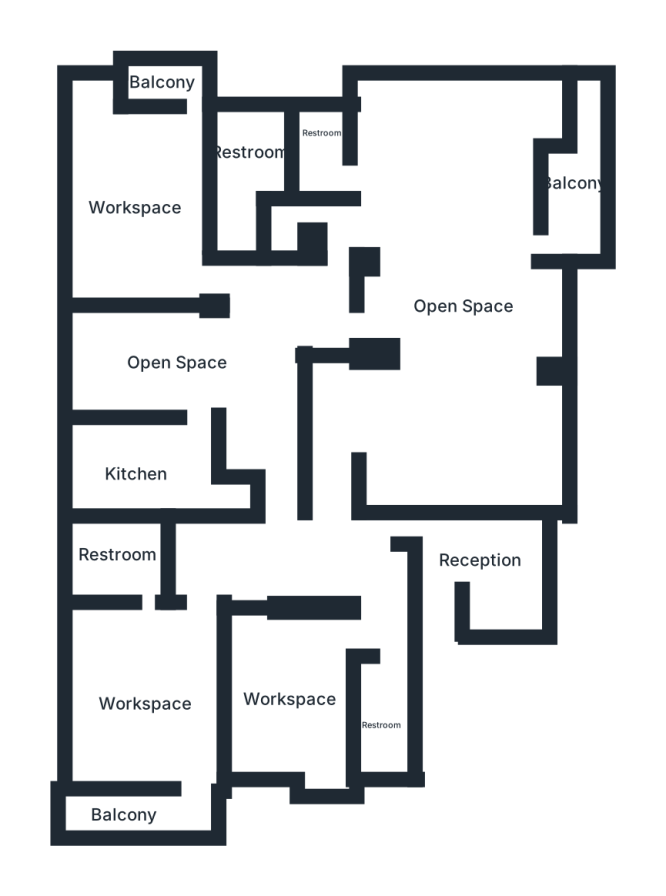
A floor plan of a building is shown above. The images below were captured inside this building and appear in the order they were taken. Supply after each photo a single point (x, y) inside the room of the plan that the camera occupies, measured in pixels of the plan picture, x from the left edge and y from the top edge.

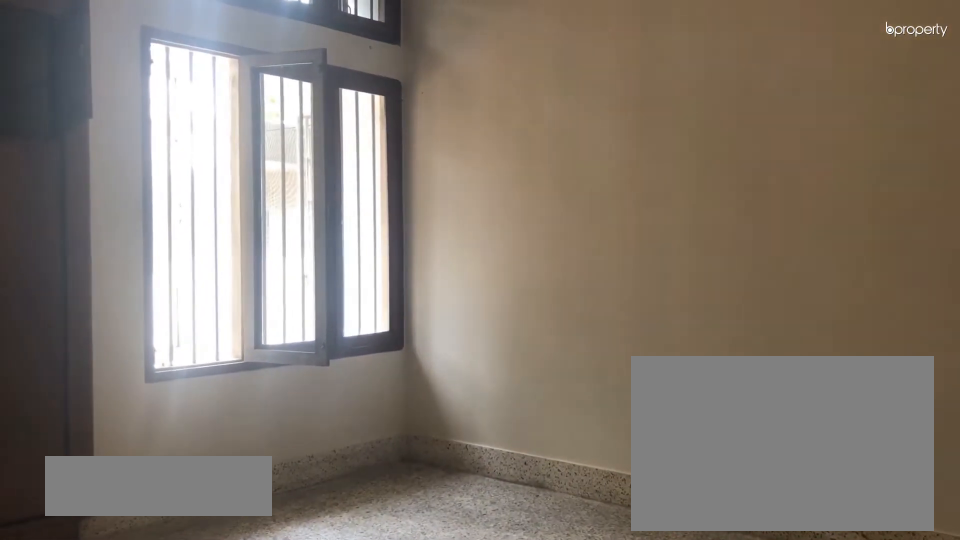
(290, 700)
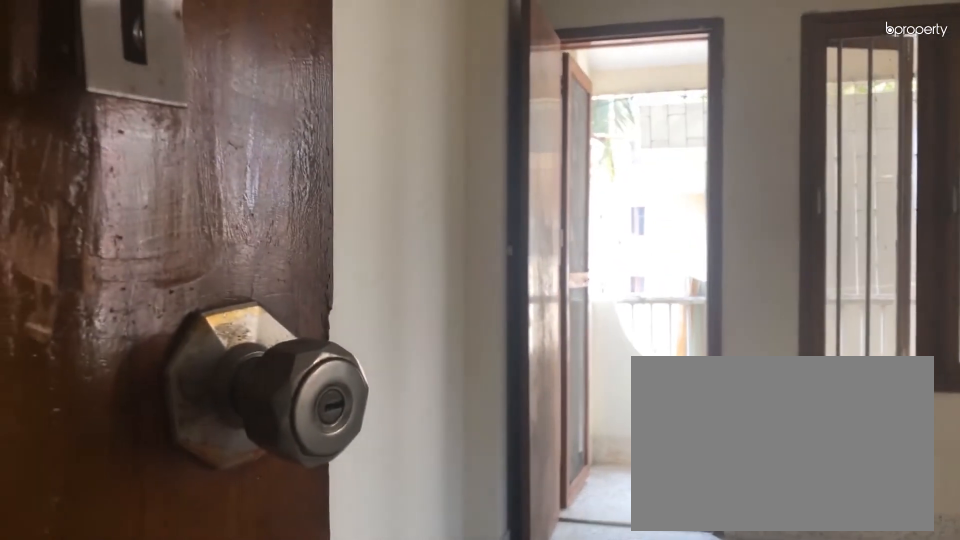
(151, 682)
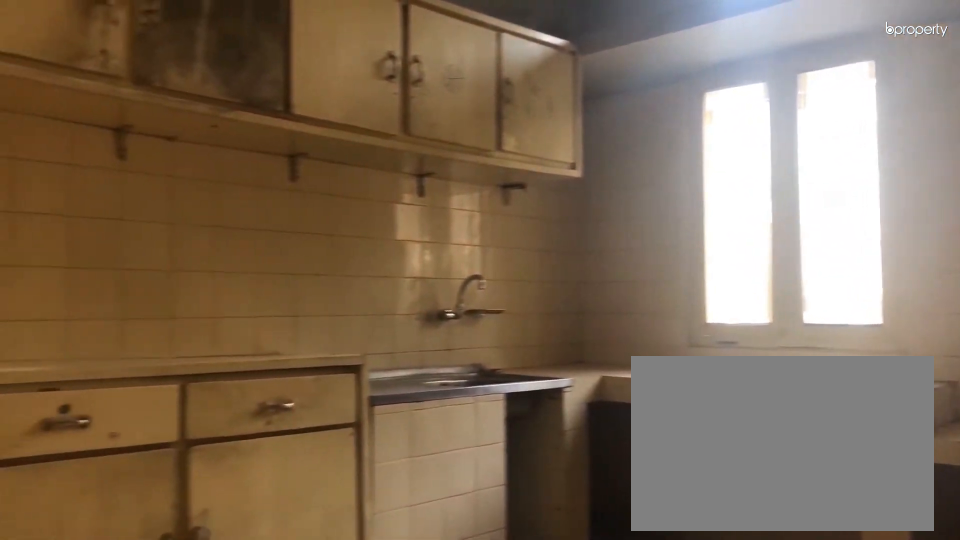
(135, 479)
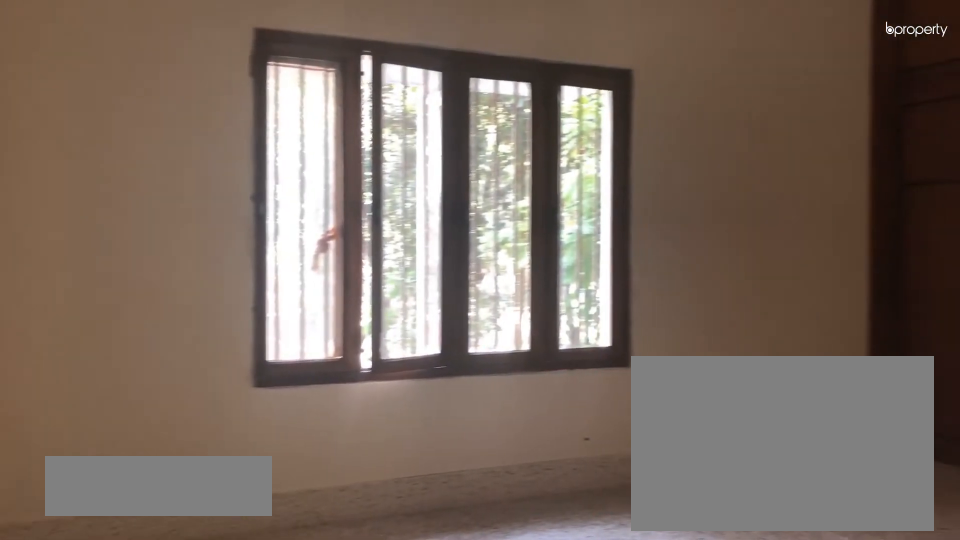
(136, 212)
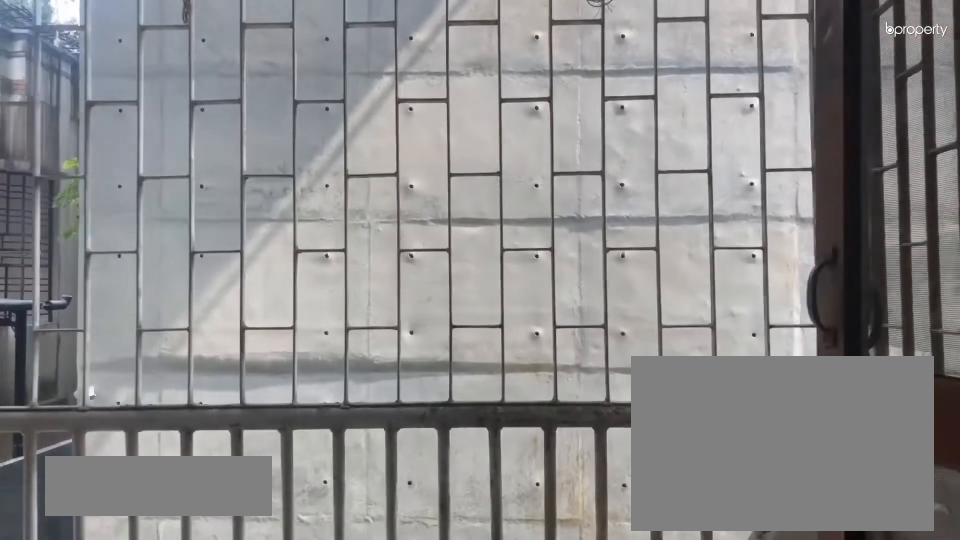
(164, 88)
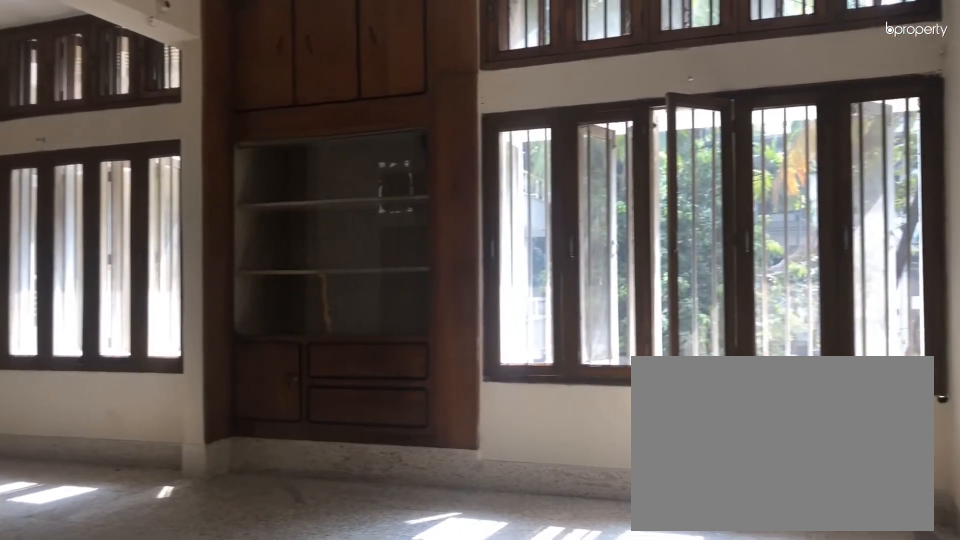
(450, 419)
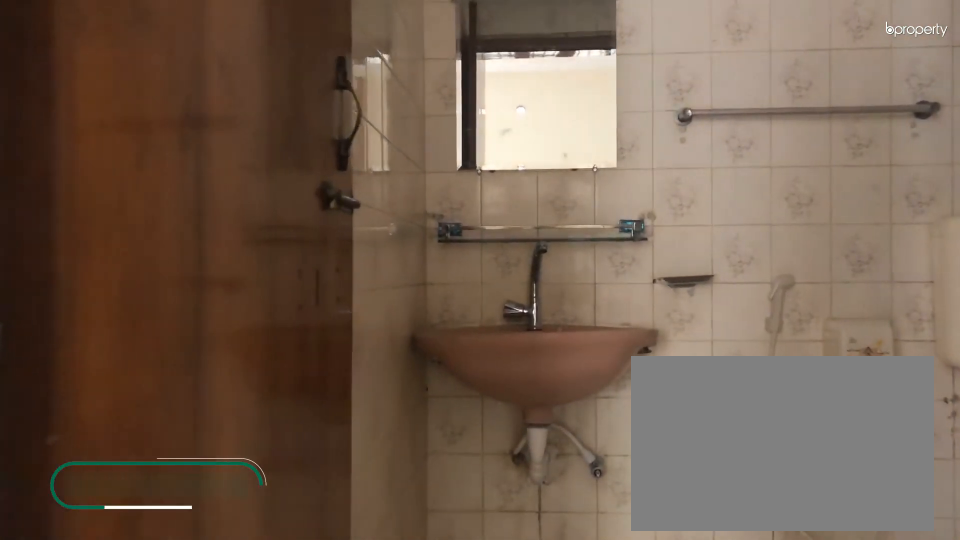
(321, 158)
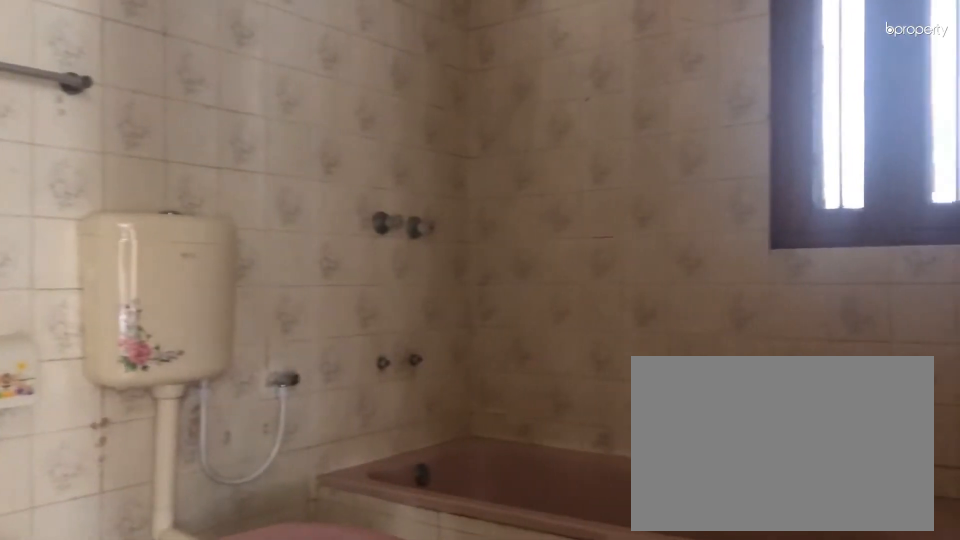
(321, 158)
